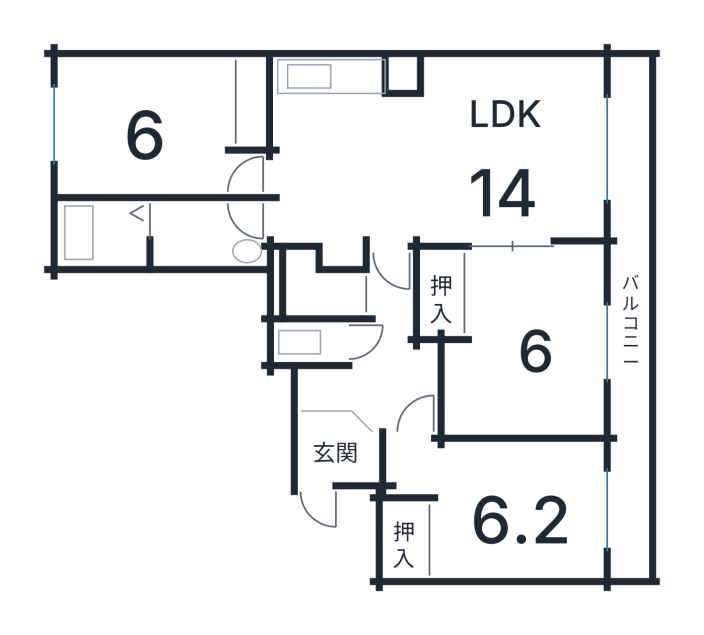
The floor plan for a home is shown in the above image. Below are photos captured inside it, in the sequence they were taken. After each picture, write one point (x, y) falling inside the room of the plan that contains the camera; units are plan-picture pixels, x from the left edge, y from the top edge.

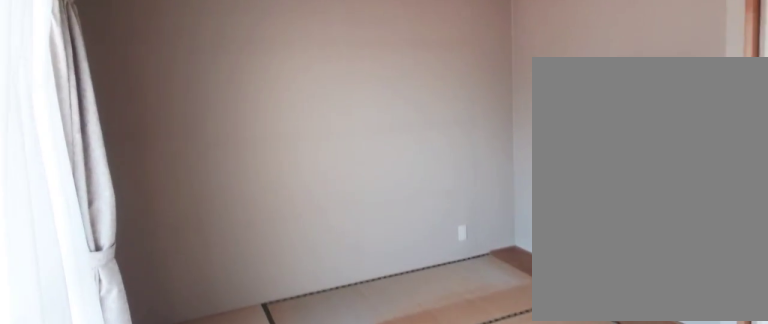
(536, 348)
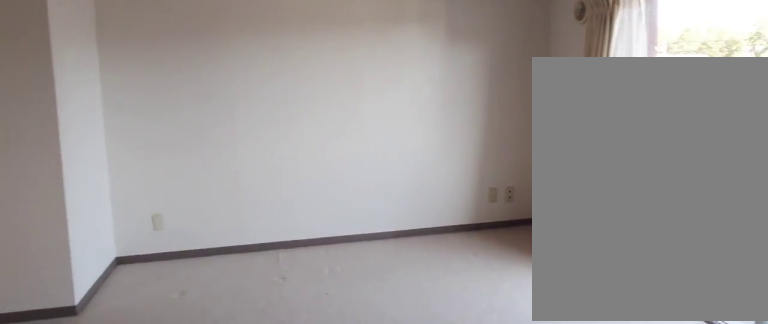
(415, 155)
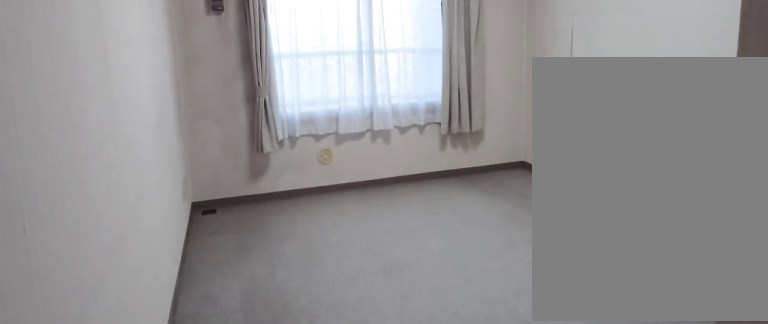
(139, 120)
